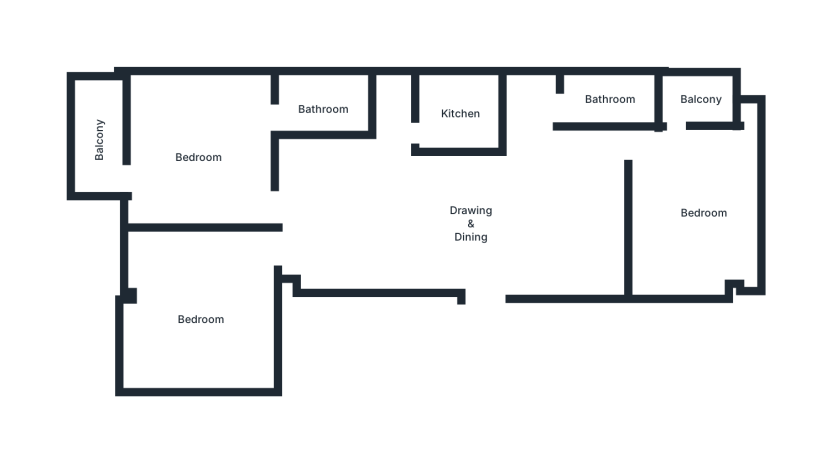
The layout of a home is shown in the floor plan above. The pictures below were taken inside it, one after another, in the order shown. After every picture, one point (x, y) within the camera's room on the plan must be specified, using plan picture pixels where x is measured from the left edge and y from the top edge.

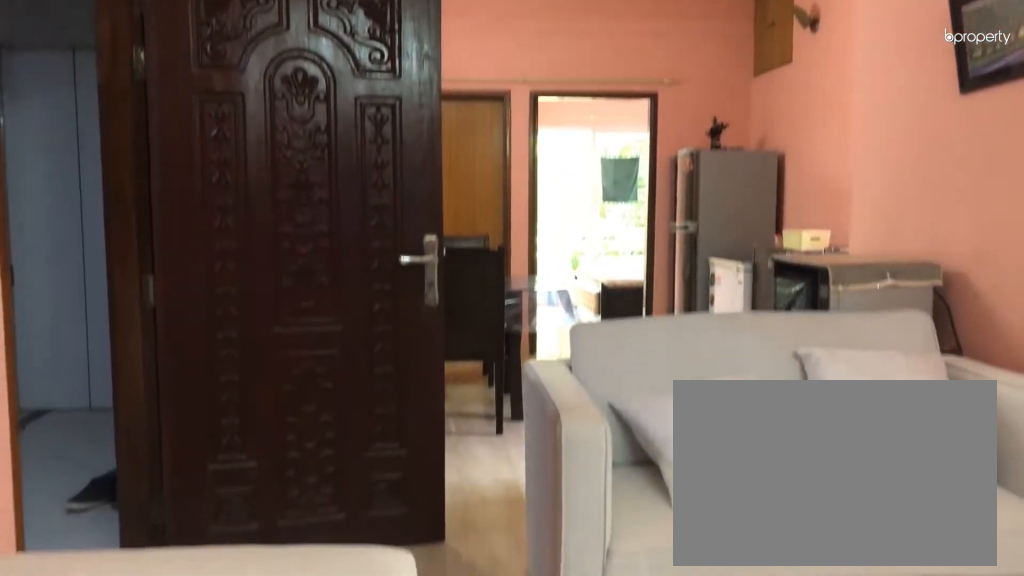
(574, 224)
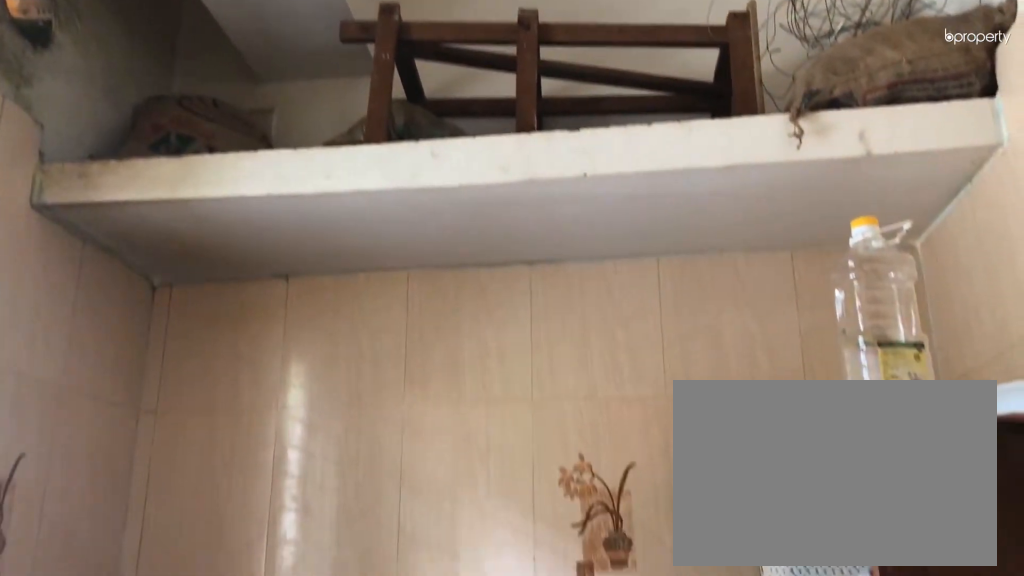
(455, 113)
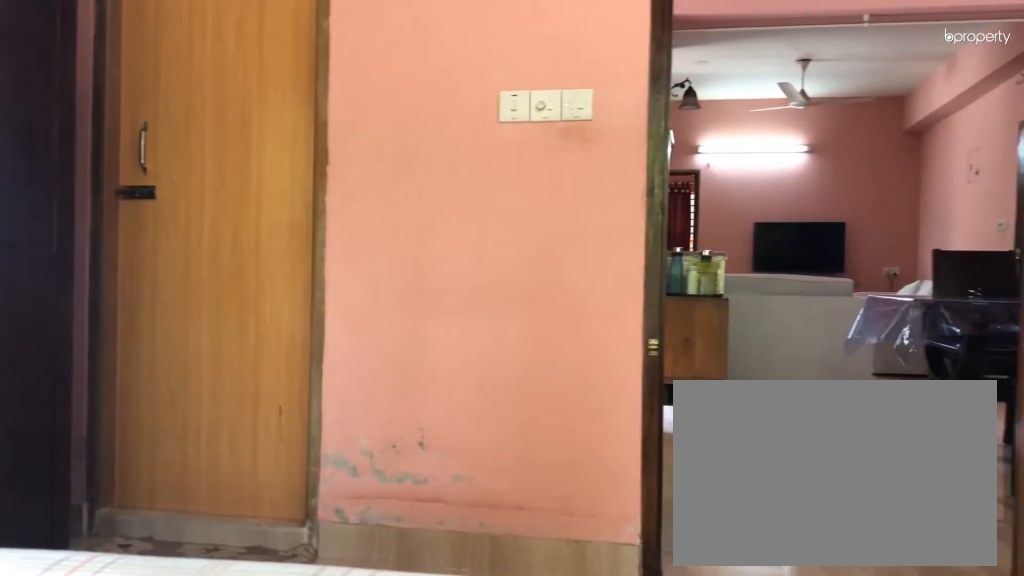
(197, 157)
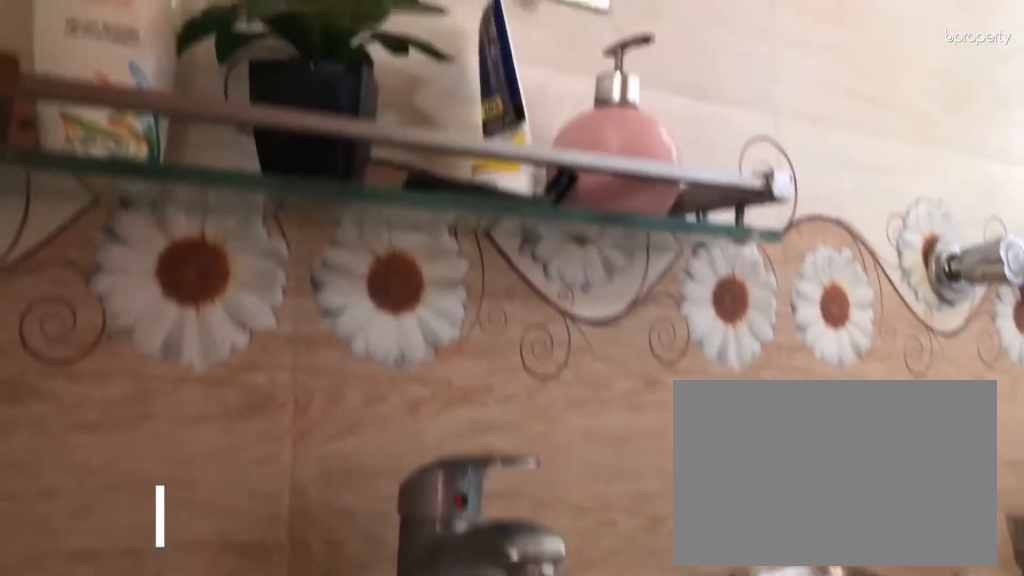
(333, 106)
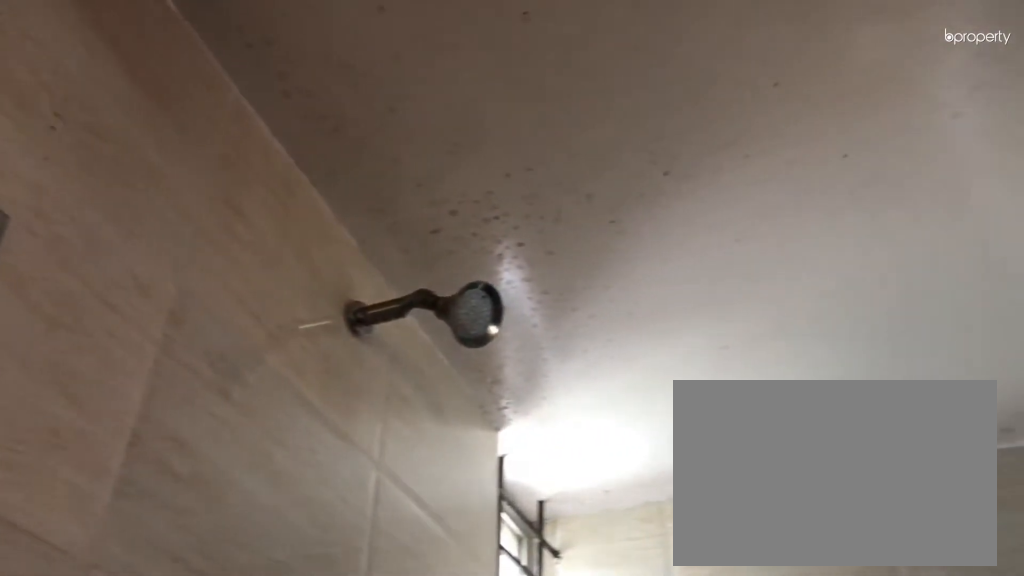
(333, 106)
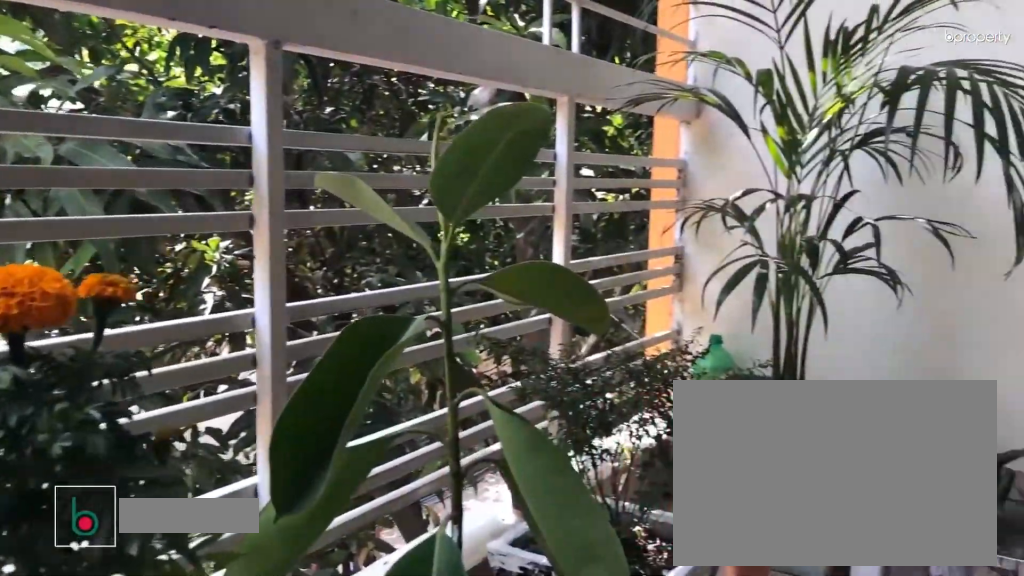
(104, 138)
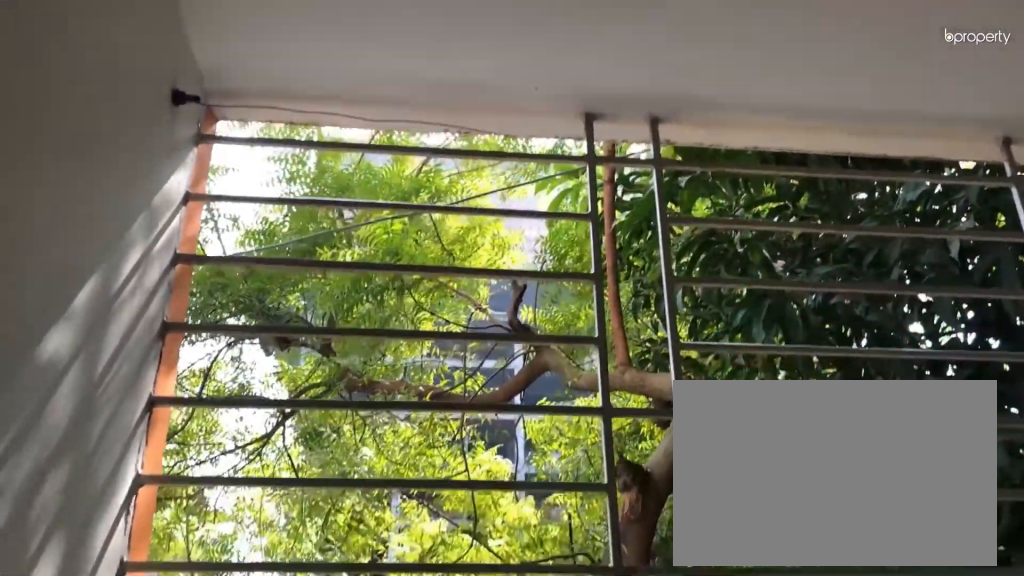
(104, 139)
